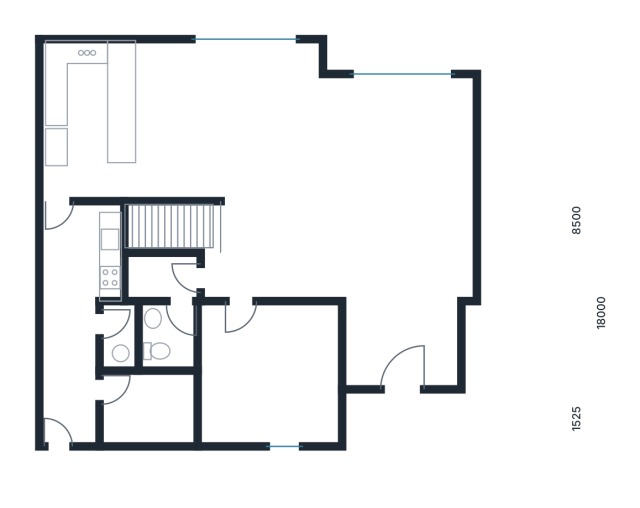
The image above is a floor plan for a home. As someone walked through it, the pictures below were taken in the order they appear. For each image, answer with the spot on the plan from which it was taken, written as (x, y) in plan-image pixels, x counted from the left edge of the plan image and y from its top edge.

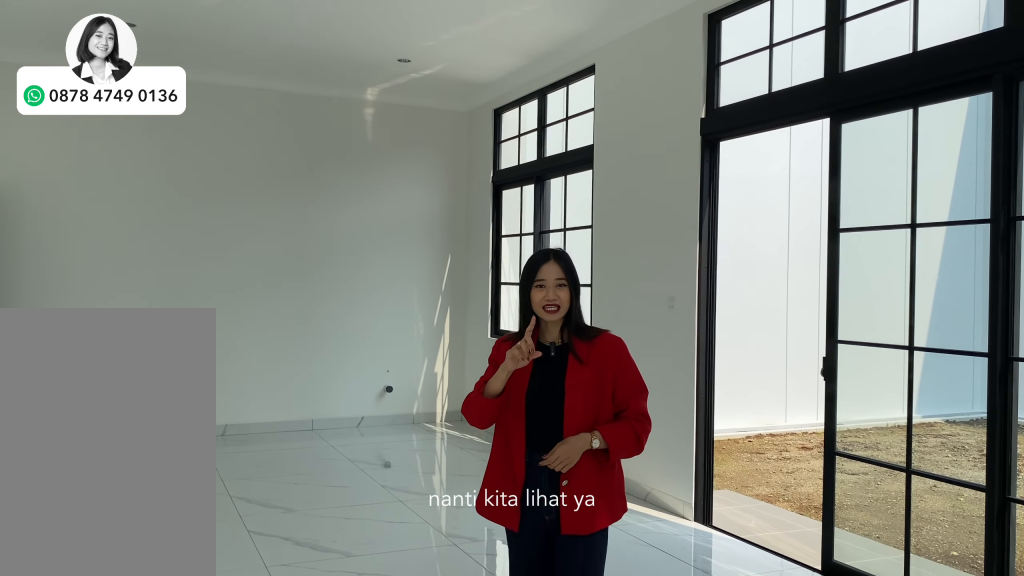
(392, 237)
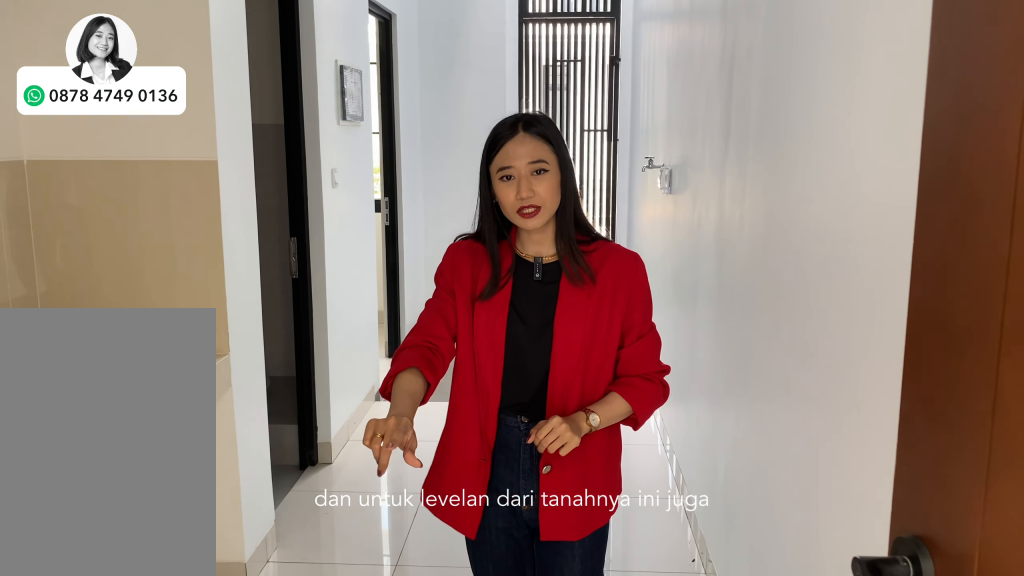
(83, 256)
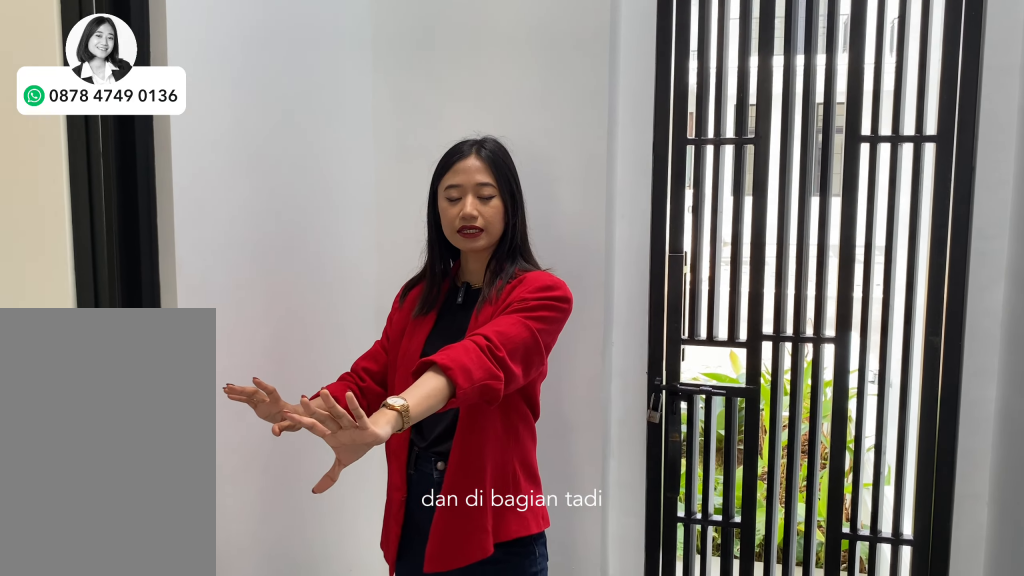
(71, 402)
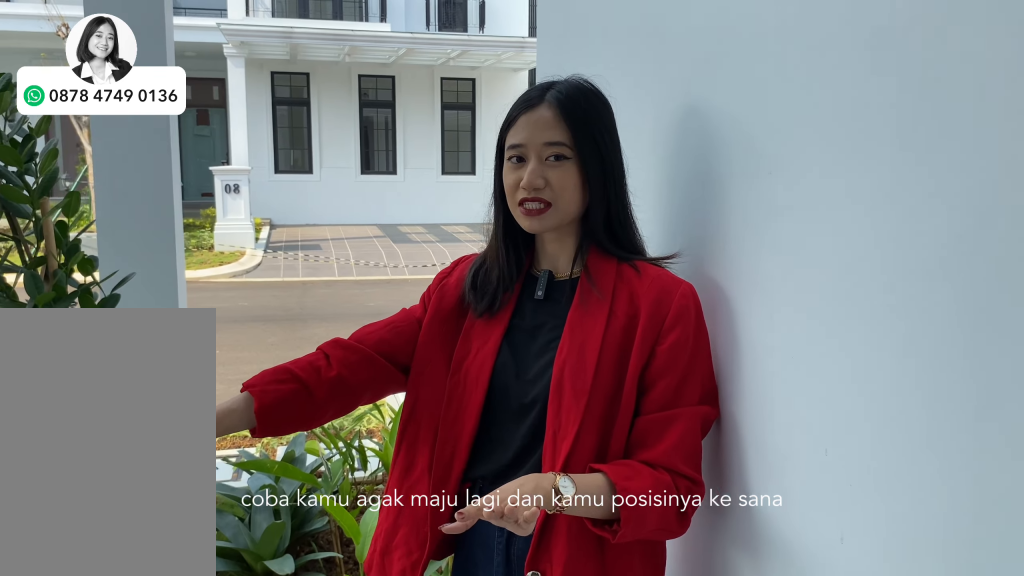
(75, 472)
